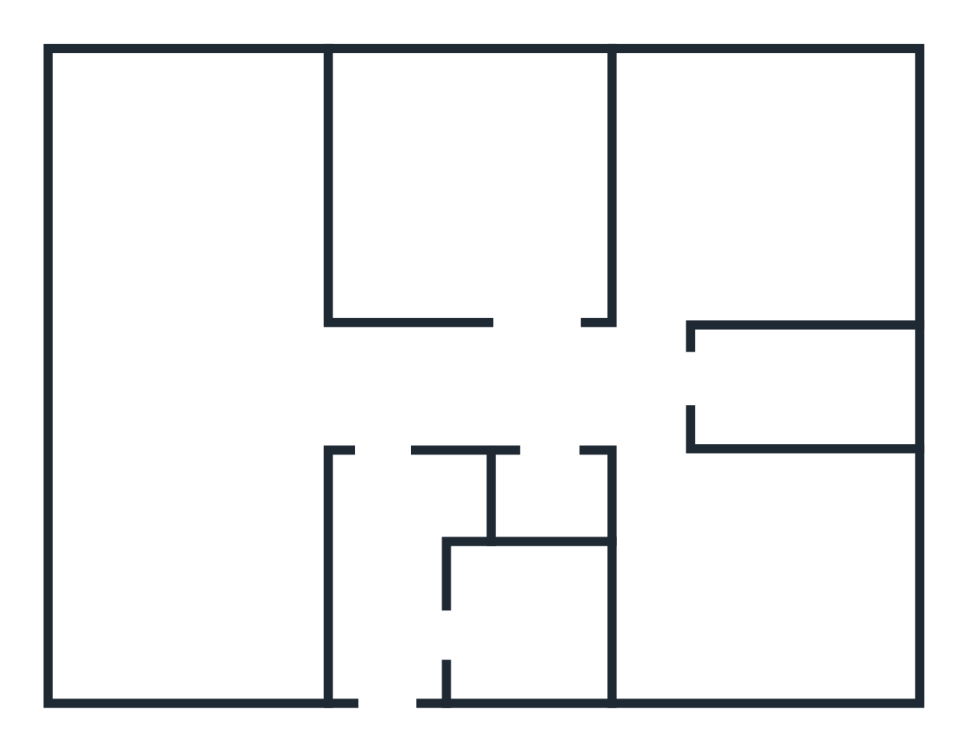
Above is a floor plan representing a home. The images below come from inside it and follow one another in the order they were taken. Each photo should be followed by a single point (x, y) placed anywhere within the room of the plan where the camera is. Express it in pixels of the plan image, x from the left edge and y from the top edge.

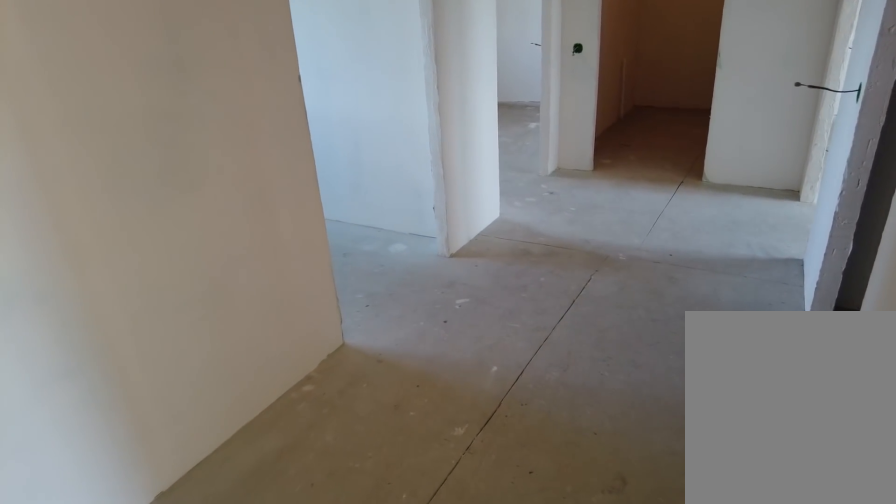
(388, 418)
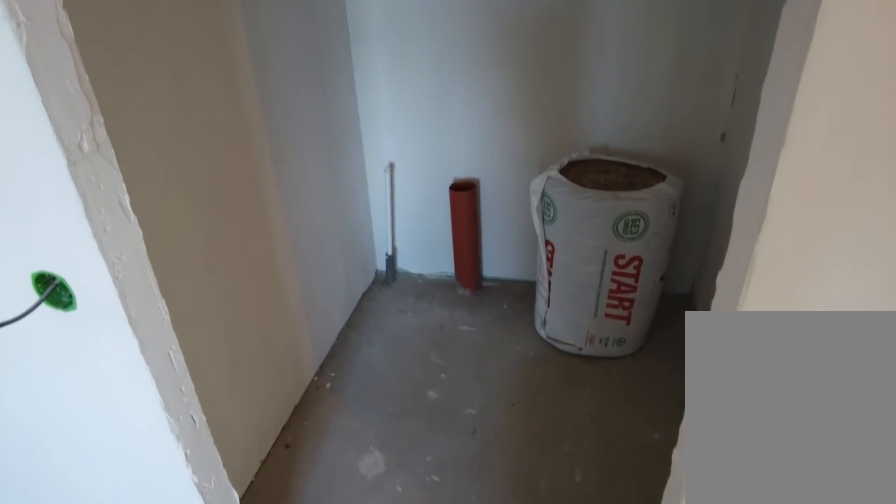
(563, 410)
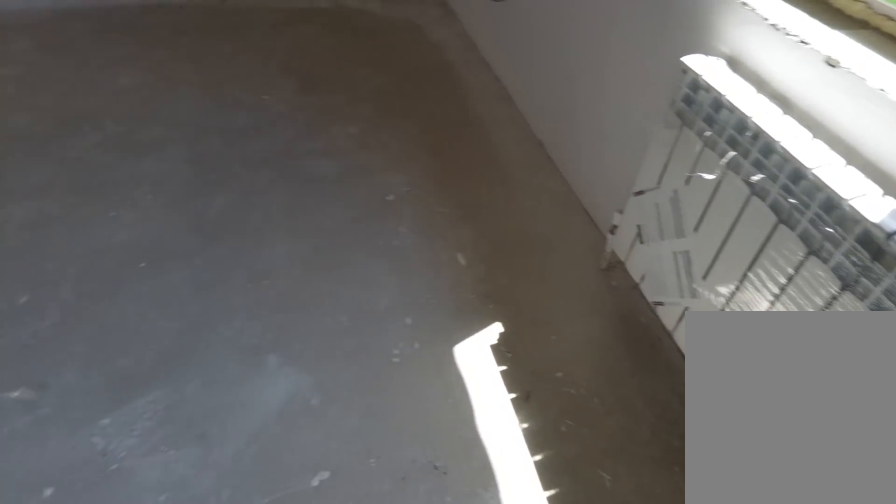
(700, 607)
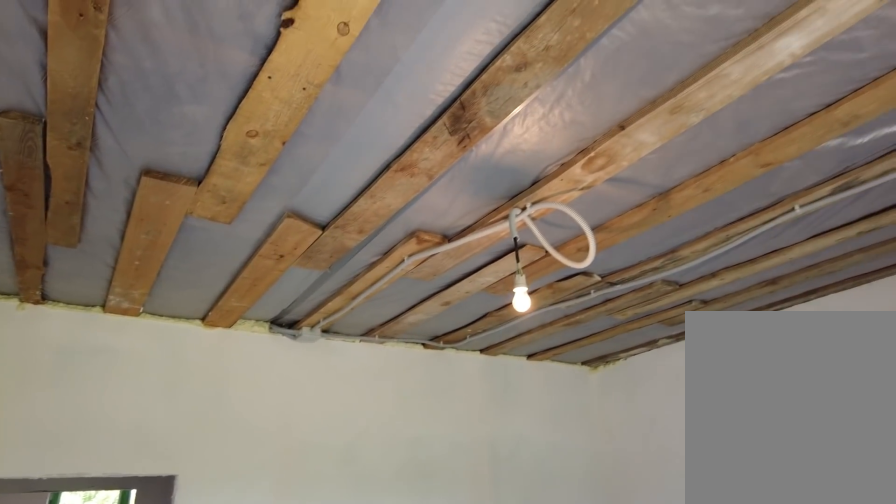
(700, 607)
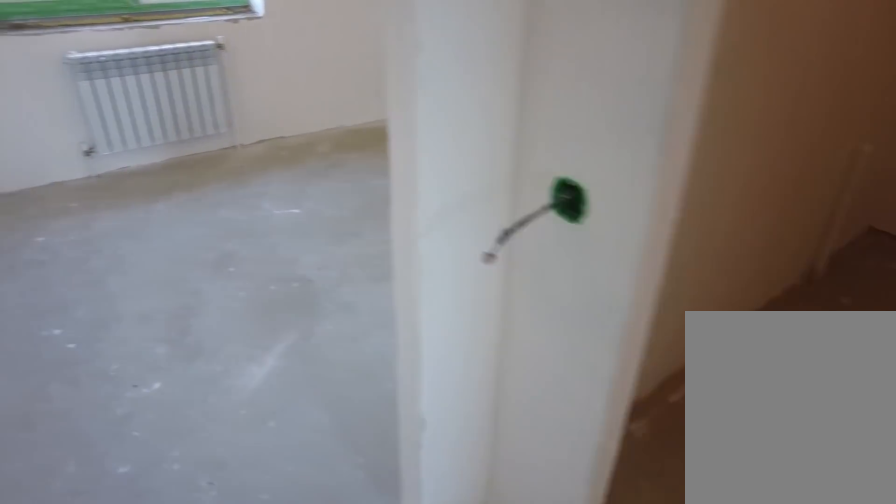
(651, 396)
